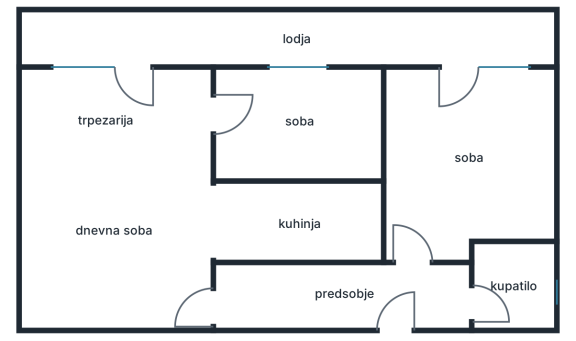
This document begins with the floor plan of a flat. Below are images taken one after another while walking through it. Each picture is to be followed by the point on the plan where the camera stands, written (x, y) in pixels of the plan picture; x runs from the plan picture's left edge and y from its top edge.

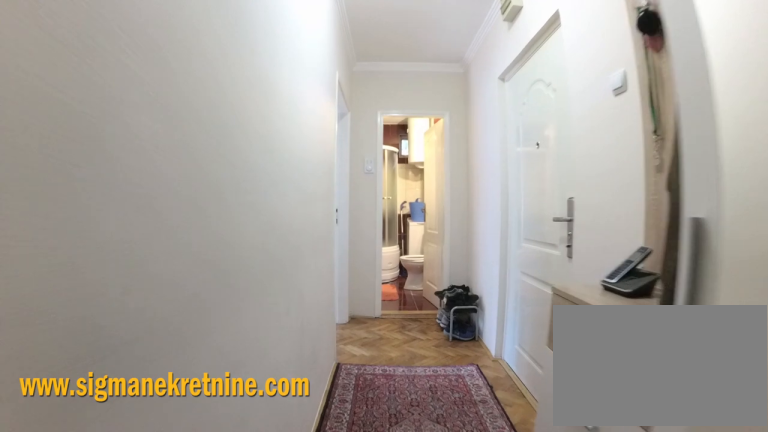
(257, 292)
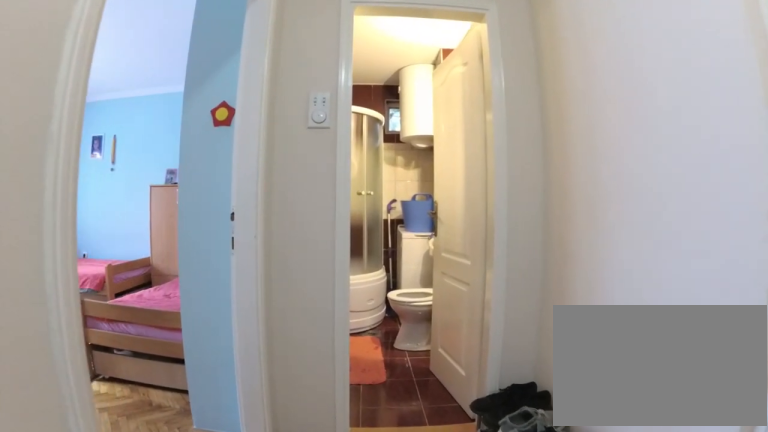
(379, 295)
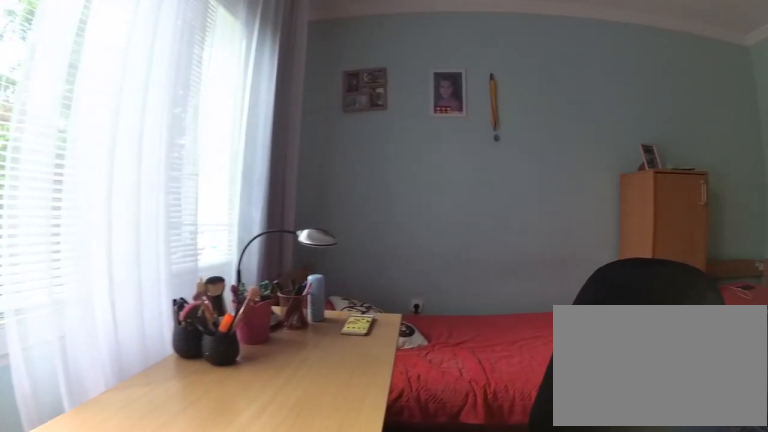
(418, 129)
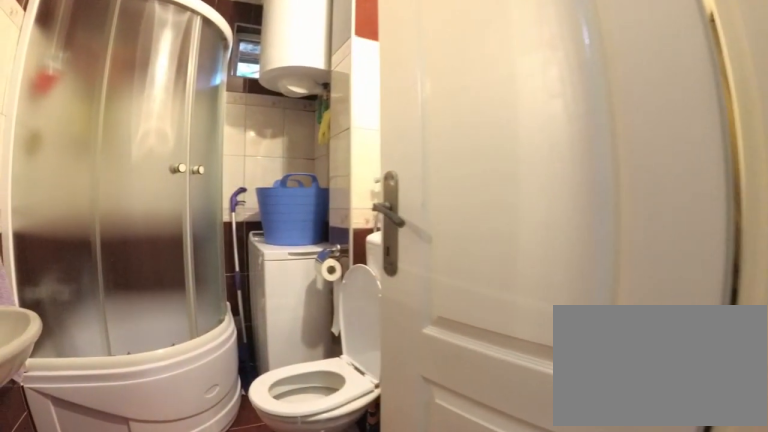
(439, 294)
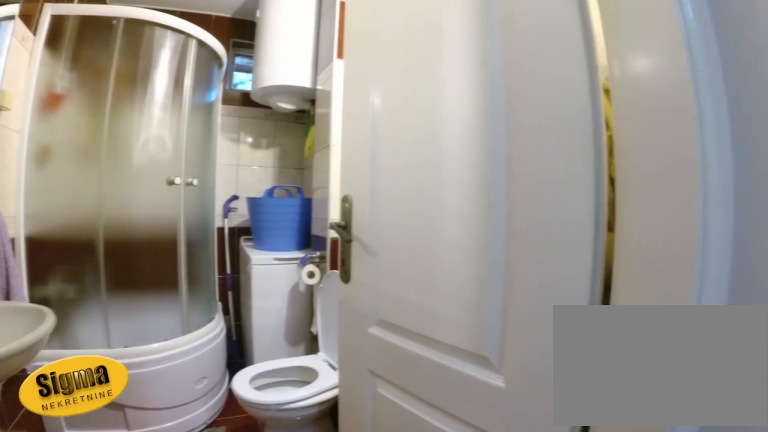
(421, 290)
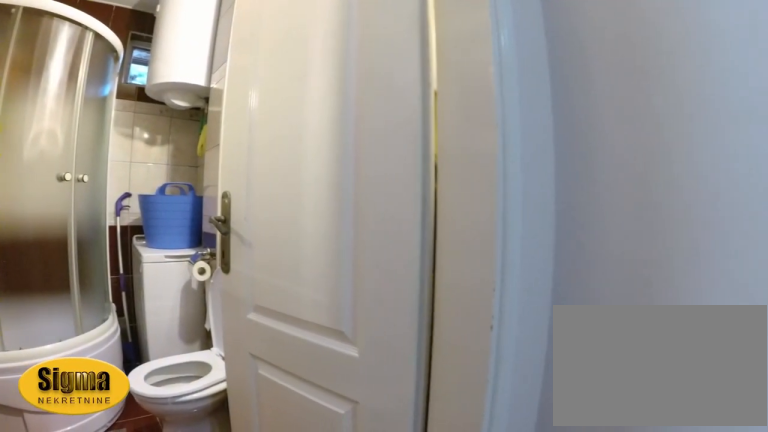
(422, 285)
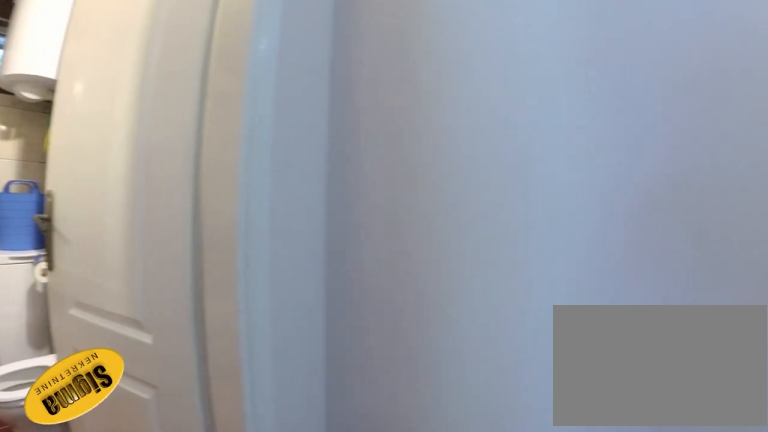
(429, 282)
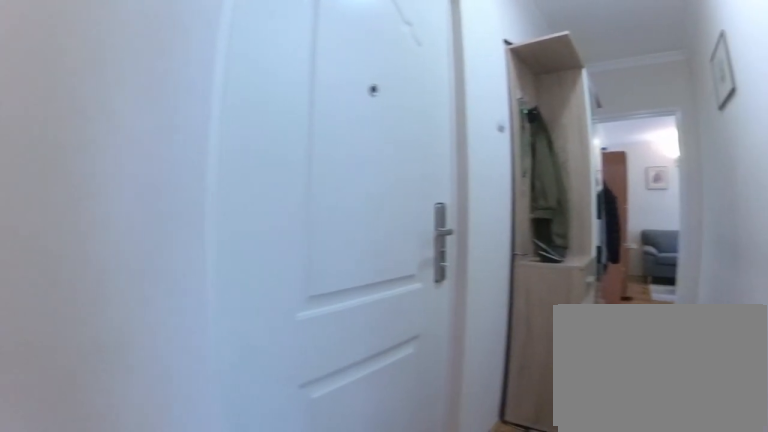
(444, 288)
